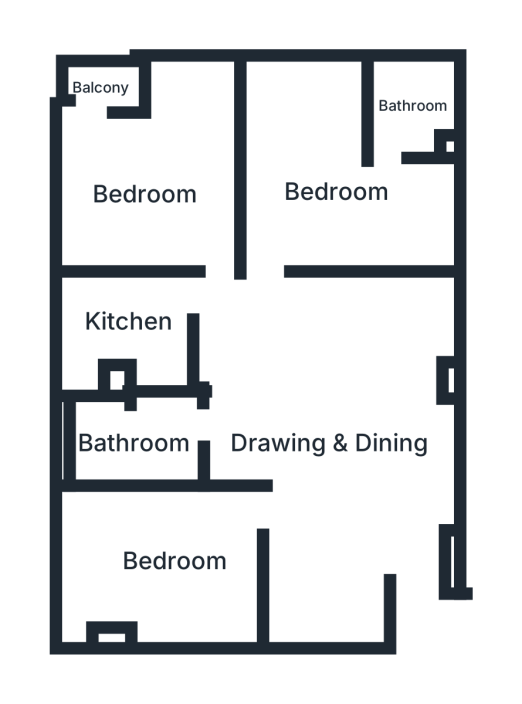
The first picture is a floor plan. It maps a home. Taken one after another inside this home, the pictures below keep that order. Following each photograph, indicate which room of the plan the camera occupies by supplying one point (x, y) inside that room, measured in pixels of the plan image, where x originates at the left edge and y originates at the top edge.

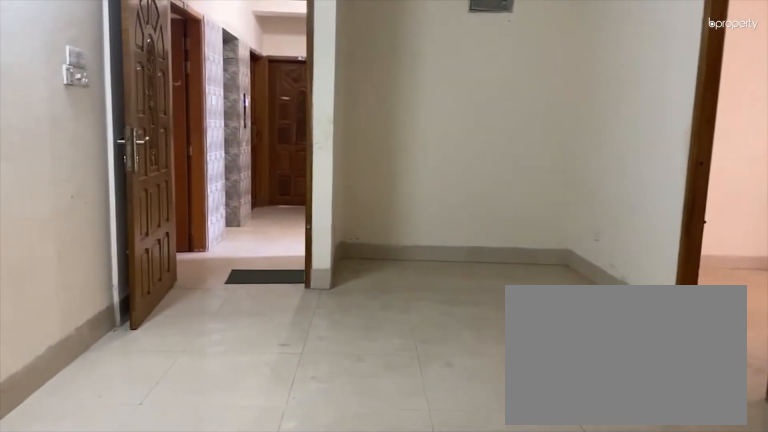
(332, 450)
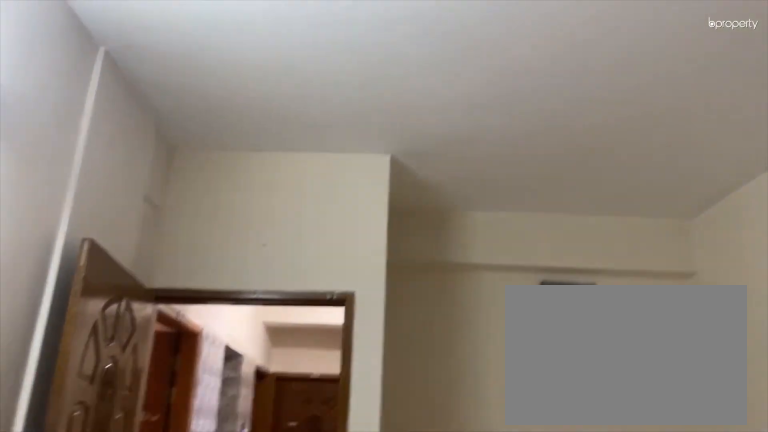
(332, 450)
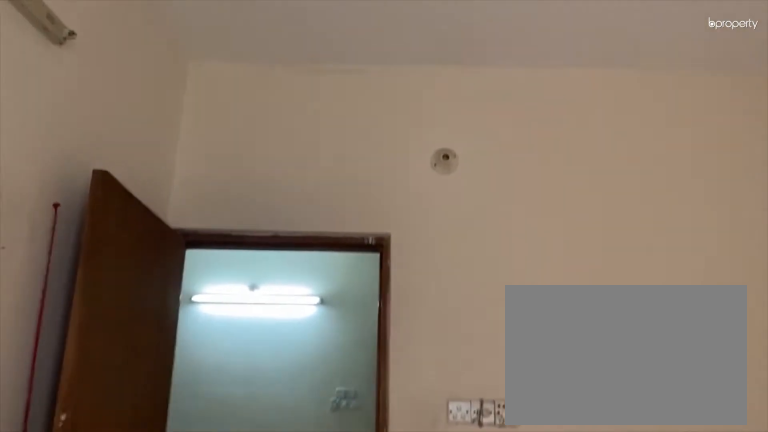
(180, 555)
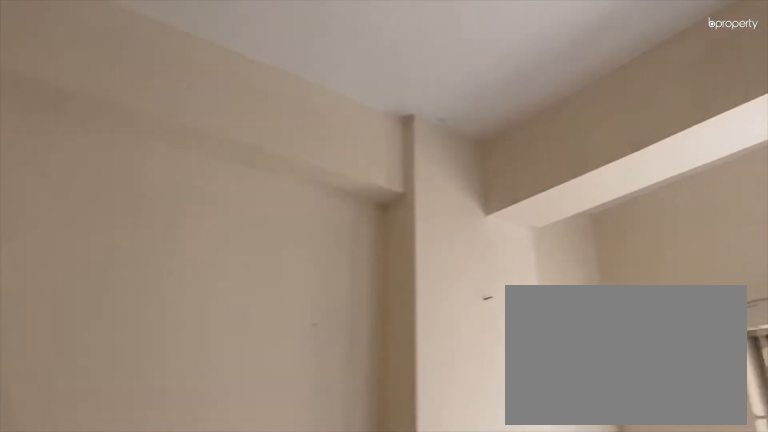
(180, 555)
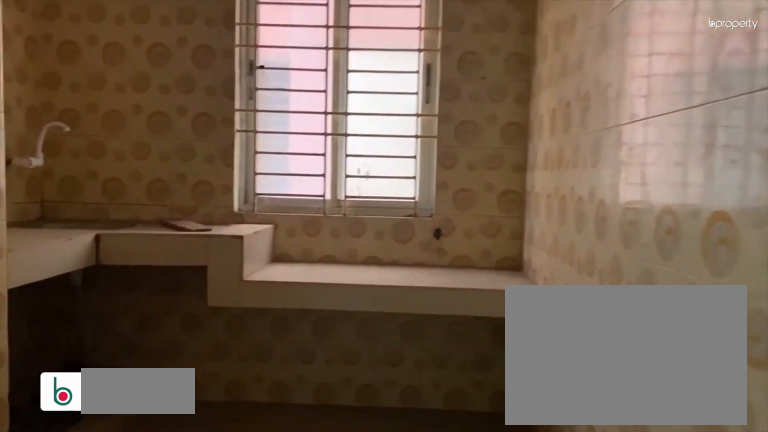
(132, 320)
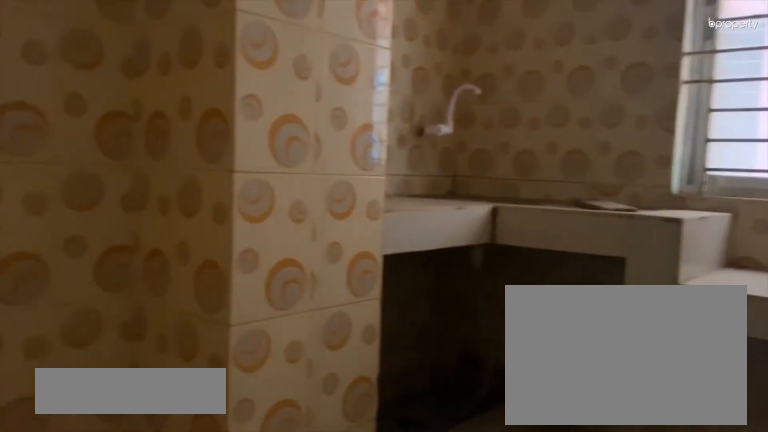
(132, 320)
